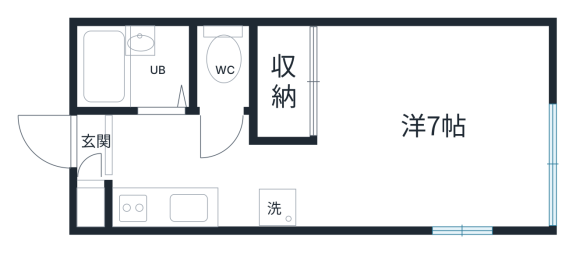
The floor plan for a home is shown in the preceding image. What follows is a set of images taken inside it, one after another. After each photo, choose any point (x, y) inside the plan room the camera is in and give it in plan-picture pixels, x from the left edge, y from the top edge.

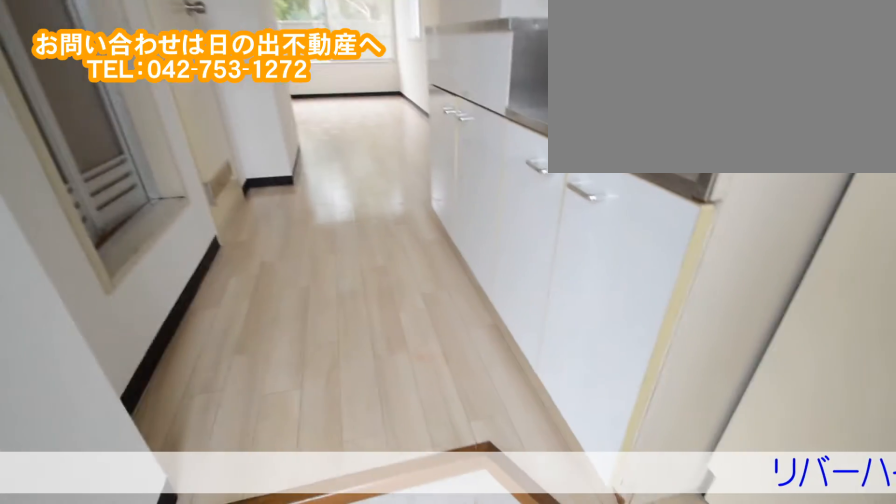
(147, 145)
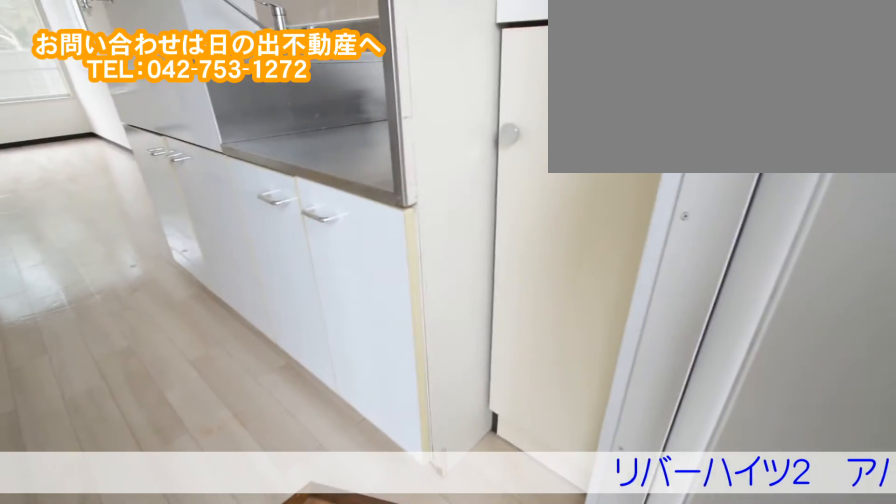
(147, 145)
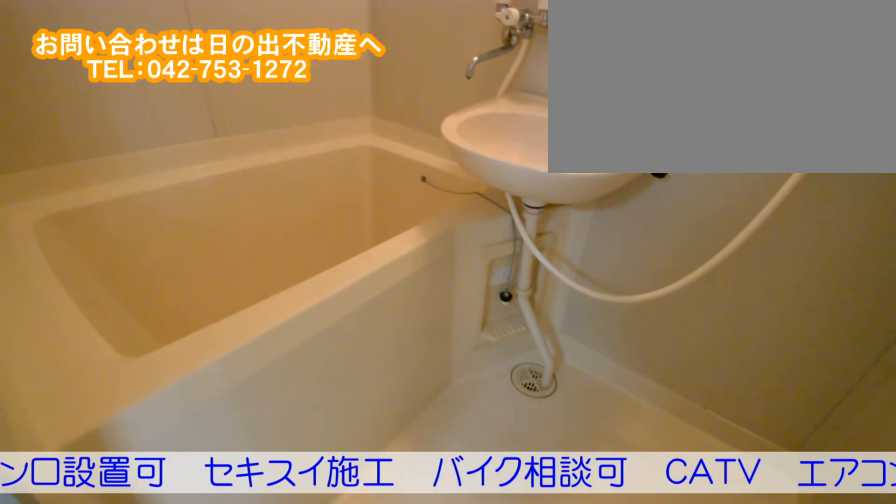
(128, 75)
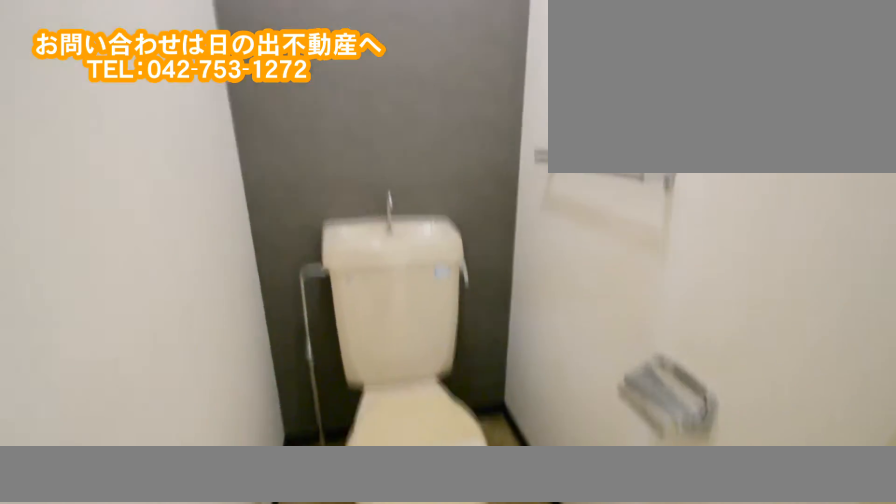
(217, 72)
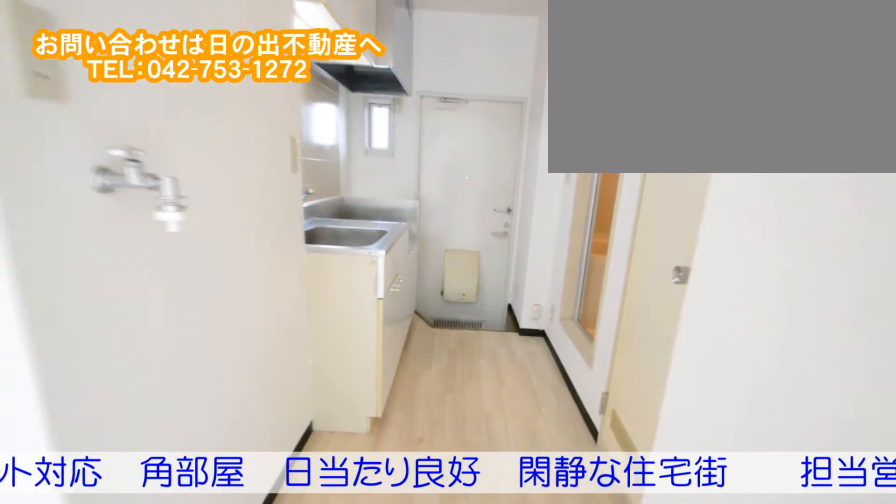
(187, 148)
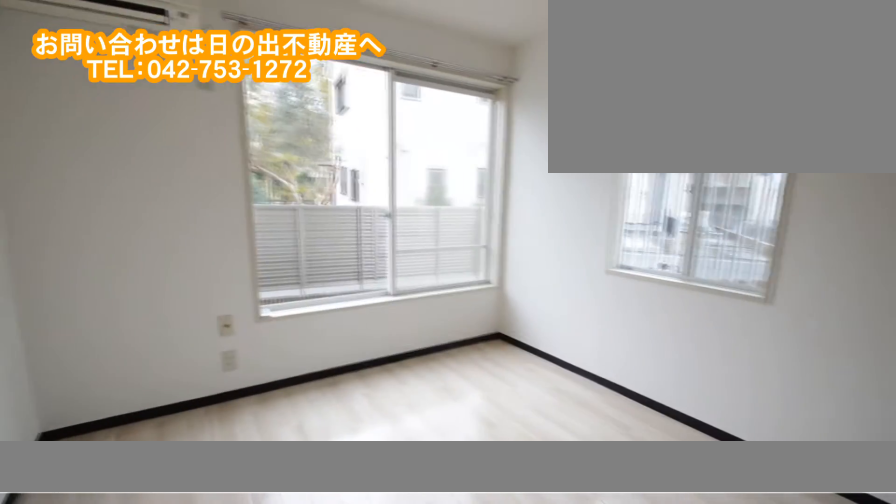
(441, 80)
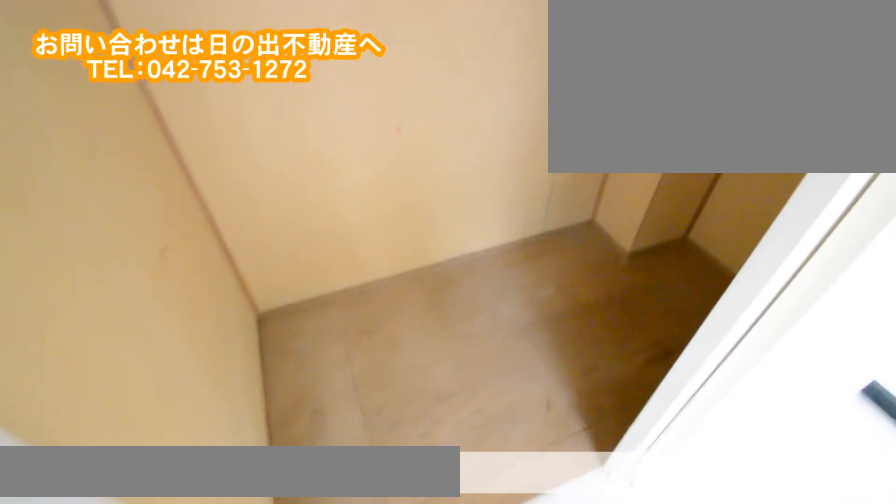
(440, 81)
